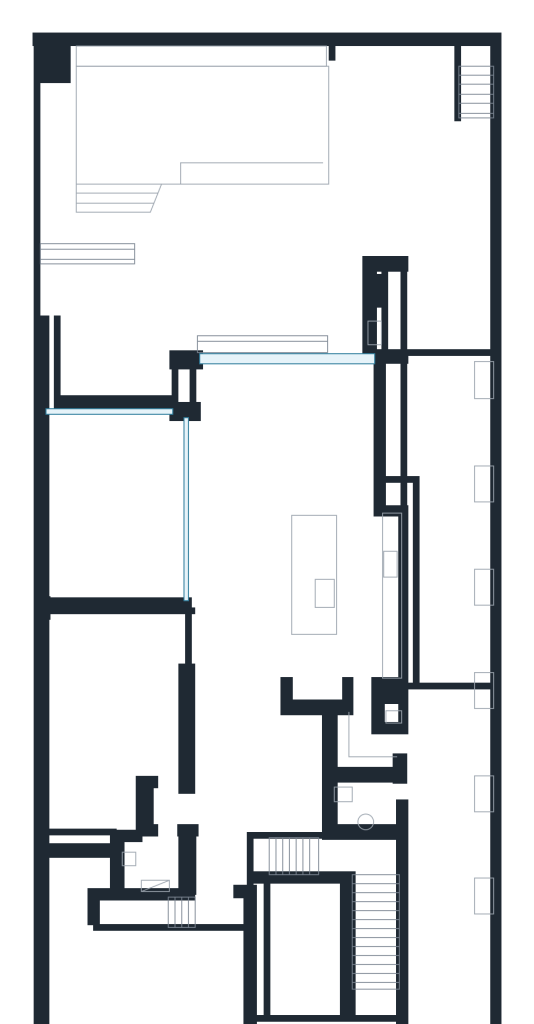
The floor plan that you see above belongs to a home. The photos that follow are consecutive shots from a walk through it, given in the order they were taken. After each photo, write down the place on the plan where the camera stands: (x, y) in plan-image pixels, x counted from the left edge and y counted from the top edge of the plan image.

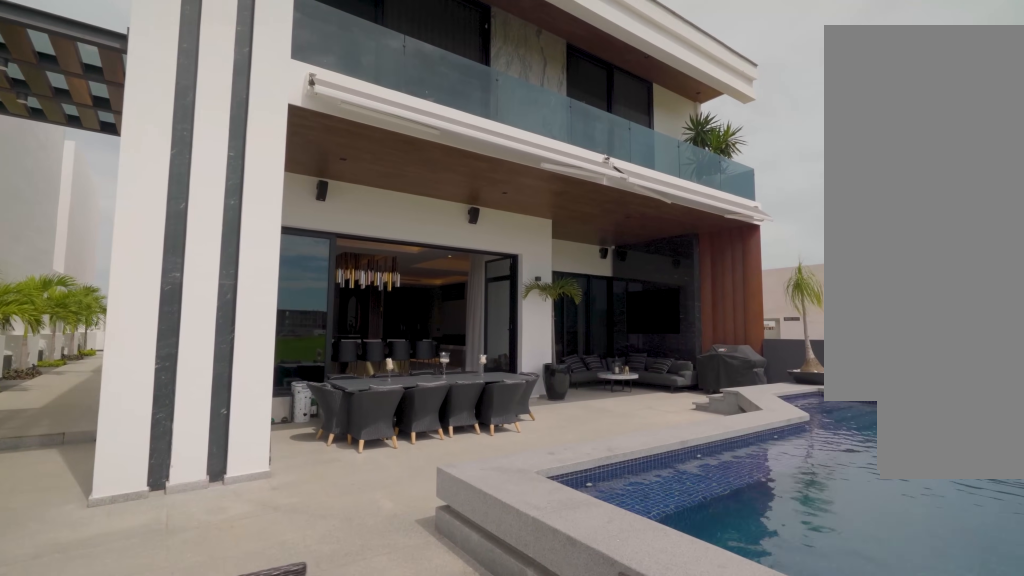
(388, 134)
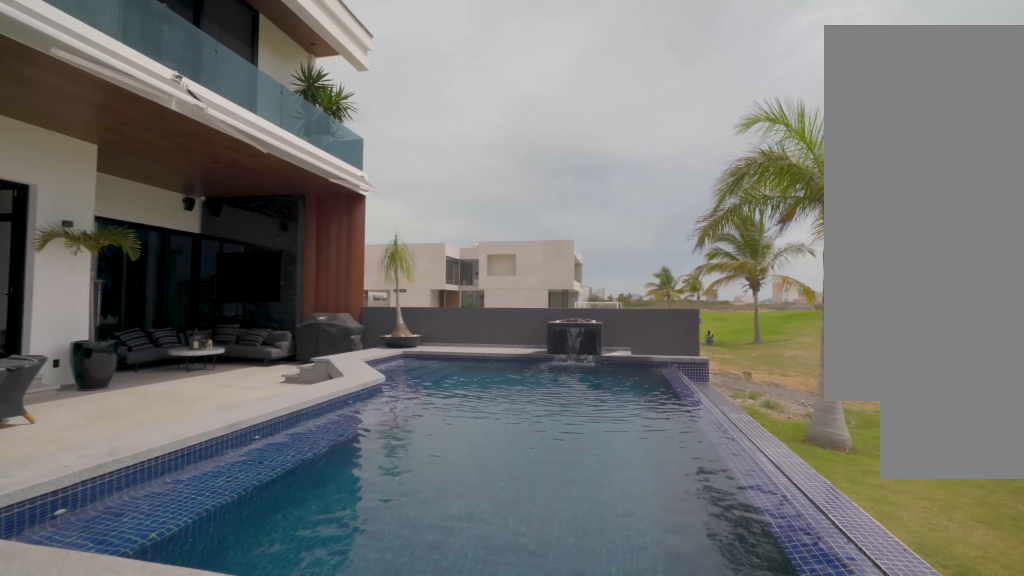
(369, 130)
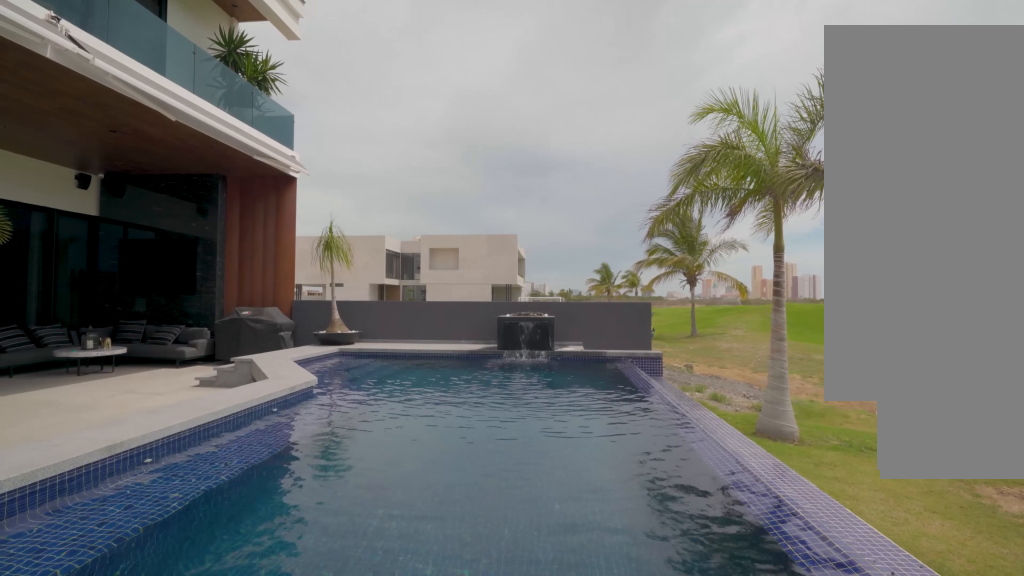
(369, 129)
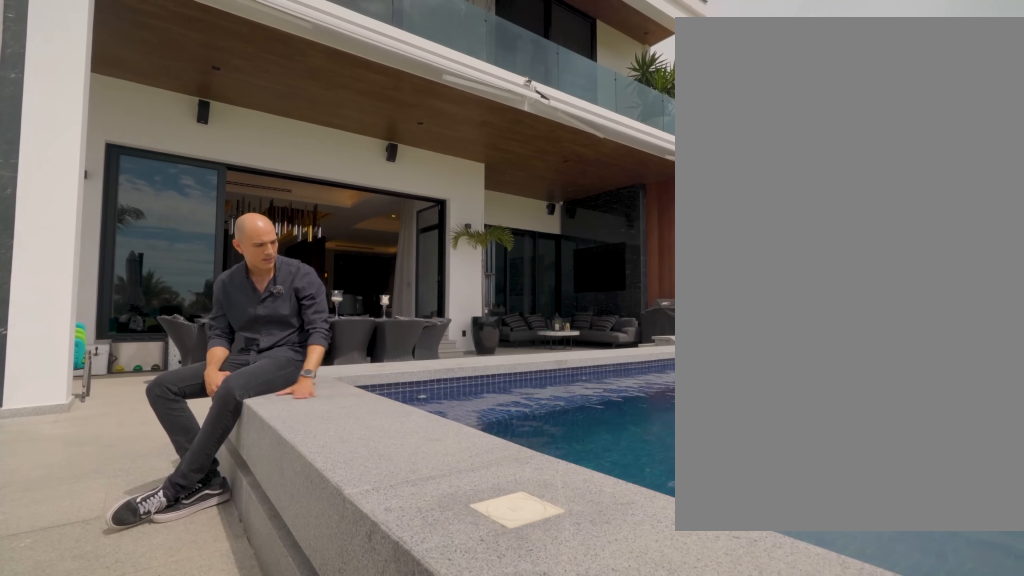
(369, 130)
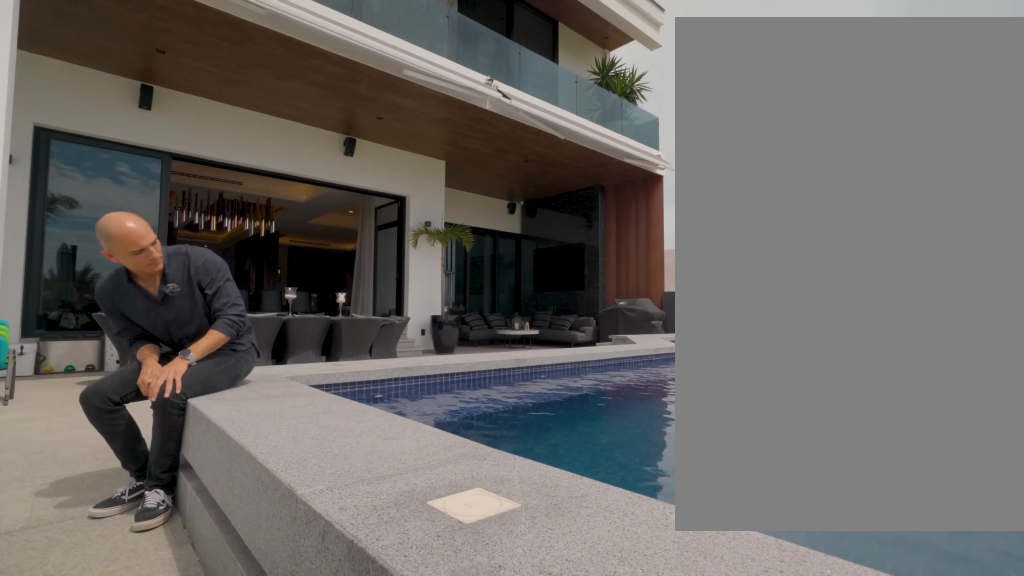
(369, 130)
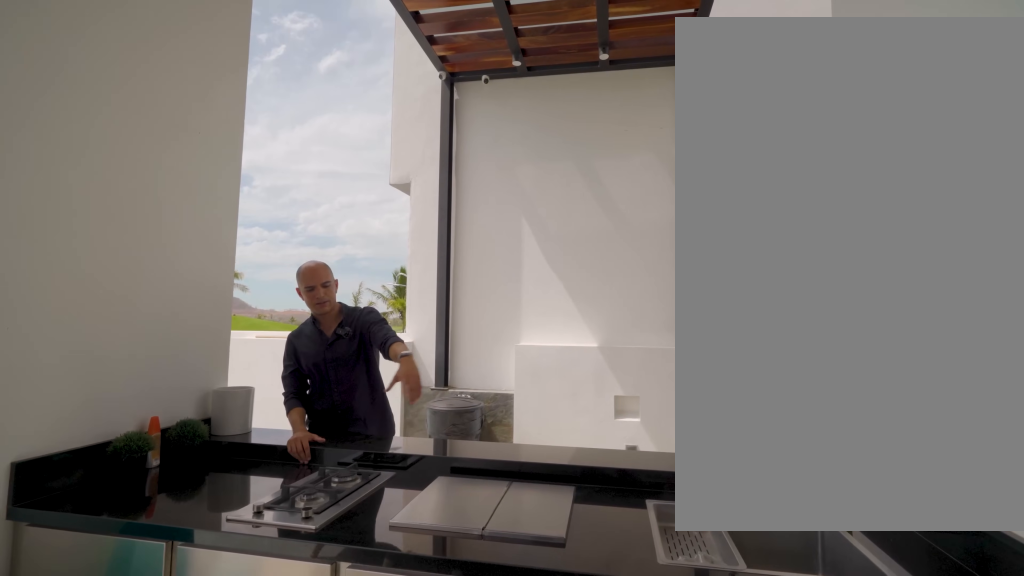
(335, 316)
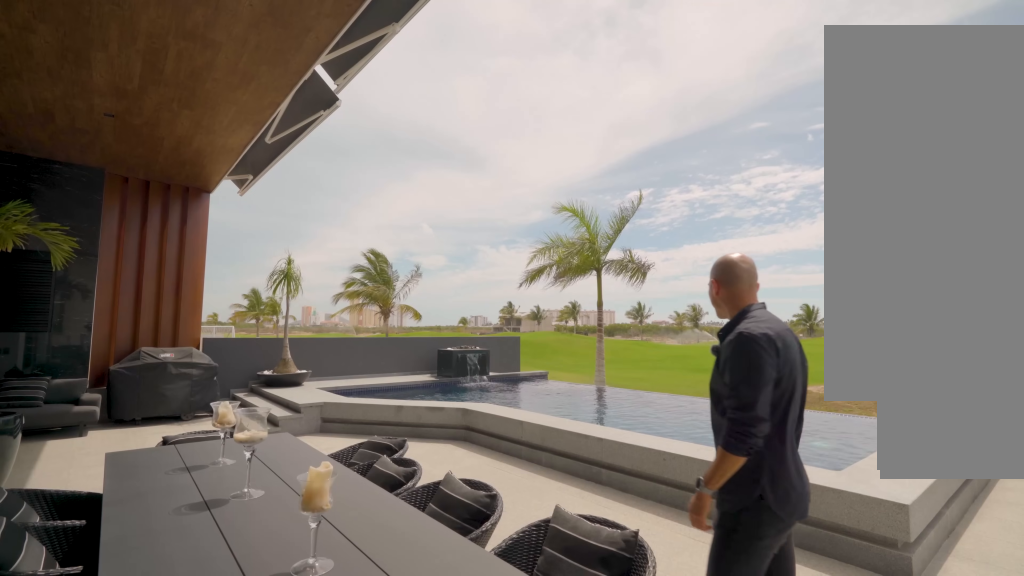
(335, 316)
